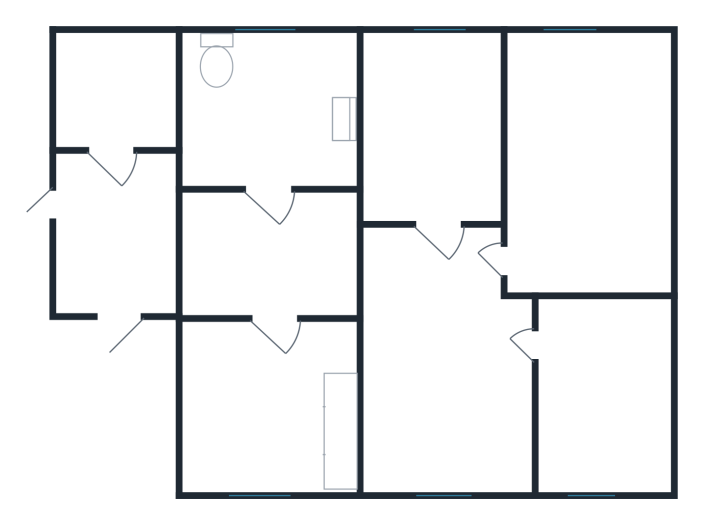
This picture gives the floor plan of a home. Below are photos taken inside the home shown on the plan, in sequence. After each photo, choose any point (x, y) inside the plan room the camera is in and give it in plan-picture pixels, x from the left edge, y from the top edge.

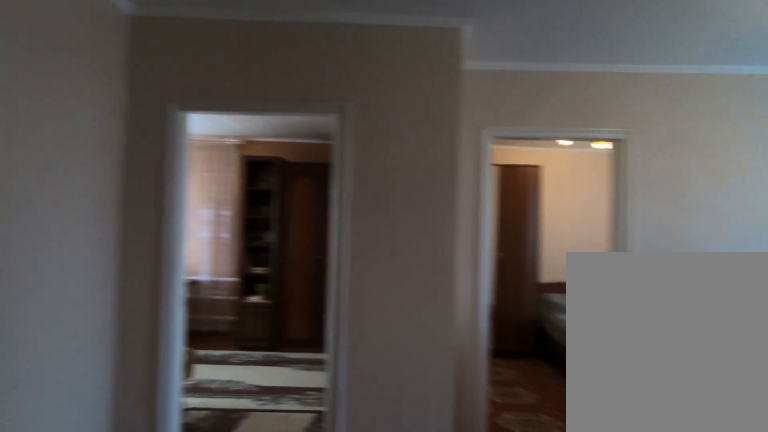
(401, 328)
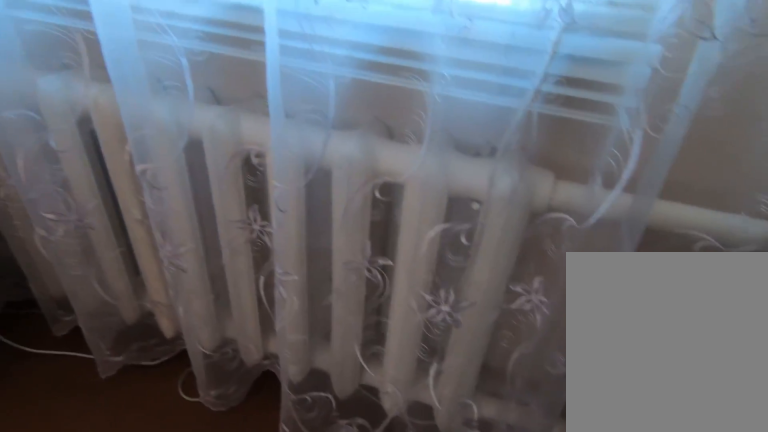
(442, 473)
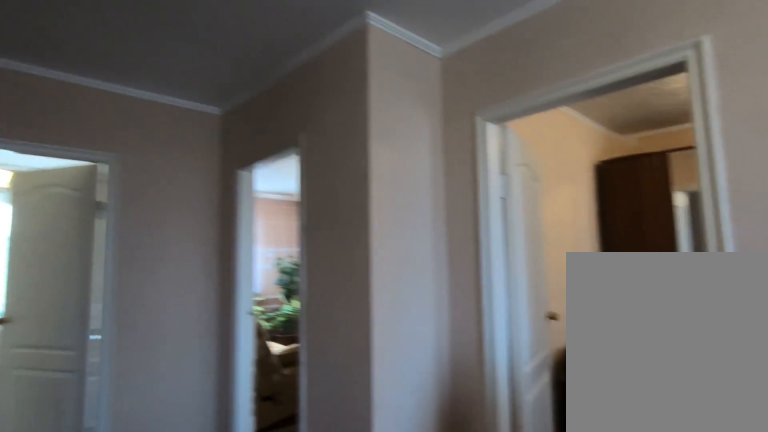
(442, 473)
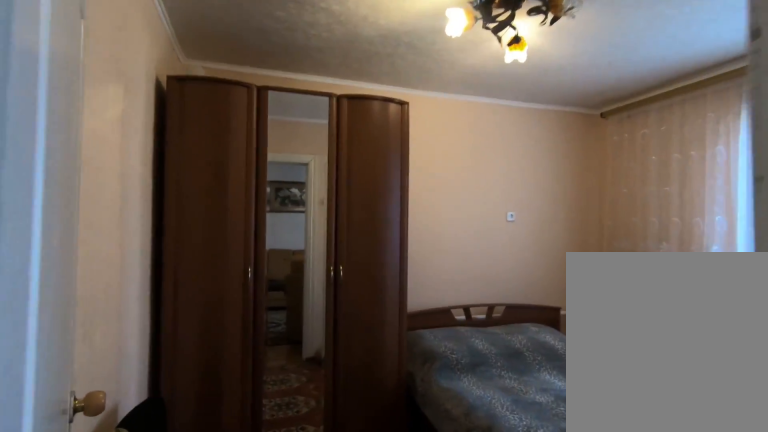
(517, 372)
